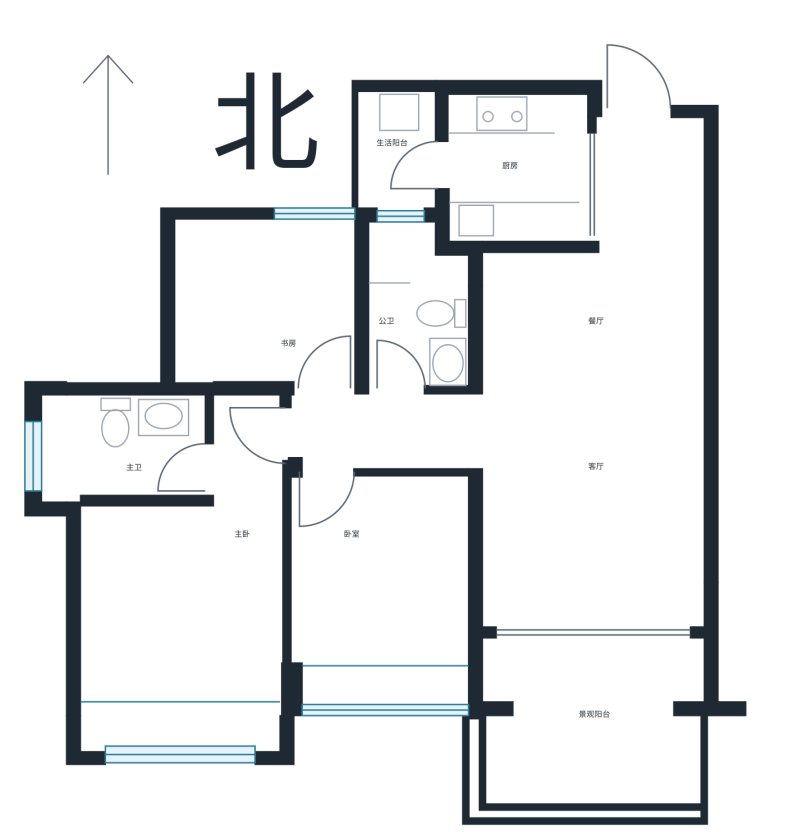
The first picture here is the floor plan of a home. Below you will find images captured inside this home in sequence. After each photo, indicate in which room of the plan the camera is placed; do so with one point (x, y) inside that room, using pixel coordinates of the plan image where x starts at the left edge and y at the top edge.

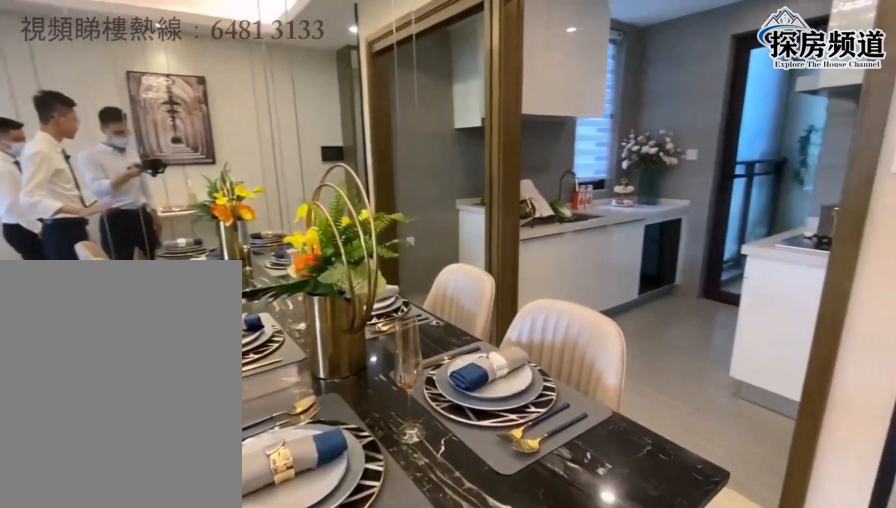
(541, 337)
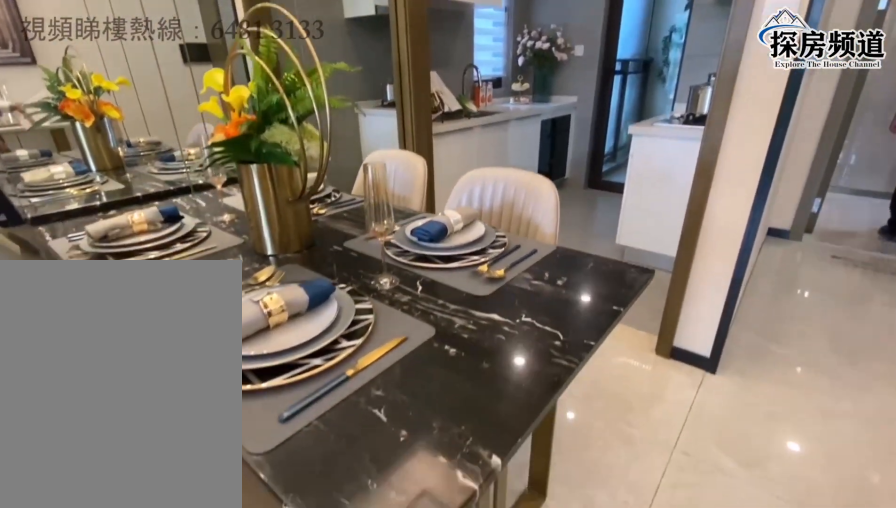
(540, 324)
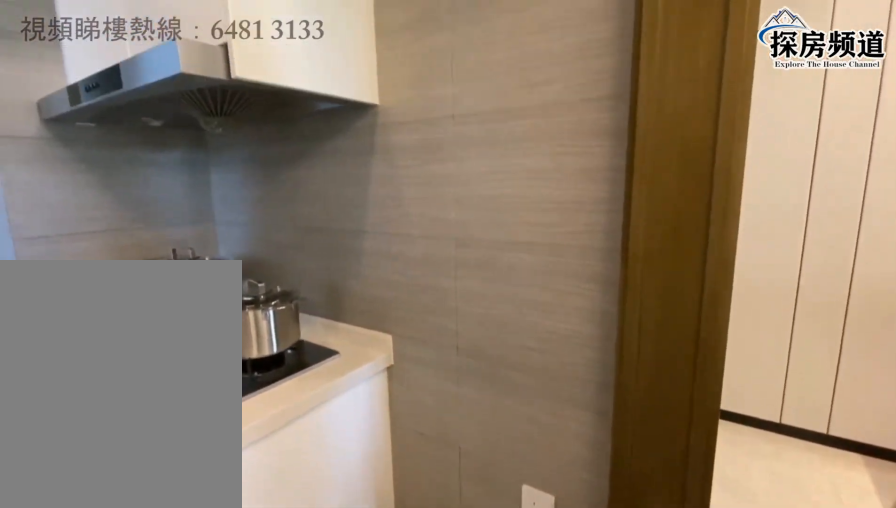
(538, 184)
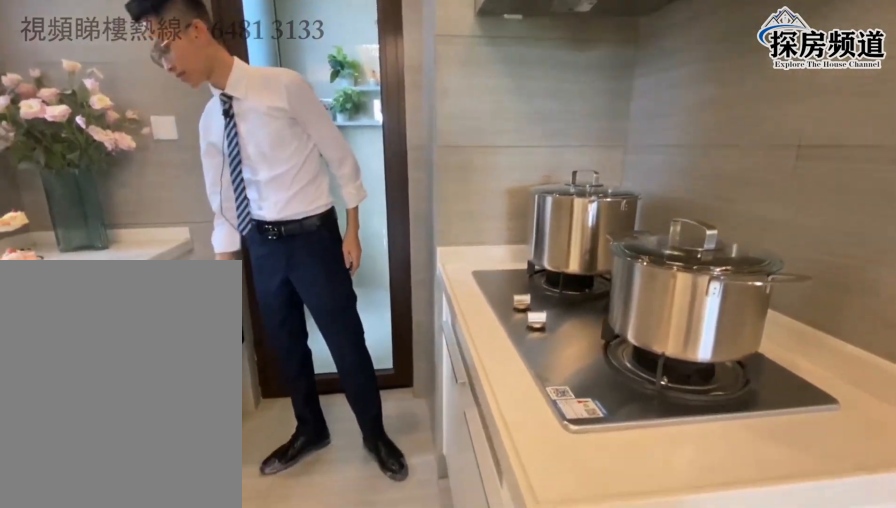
(538, 192)
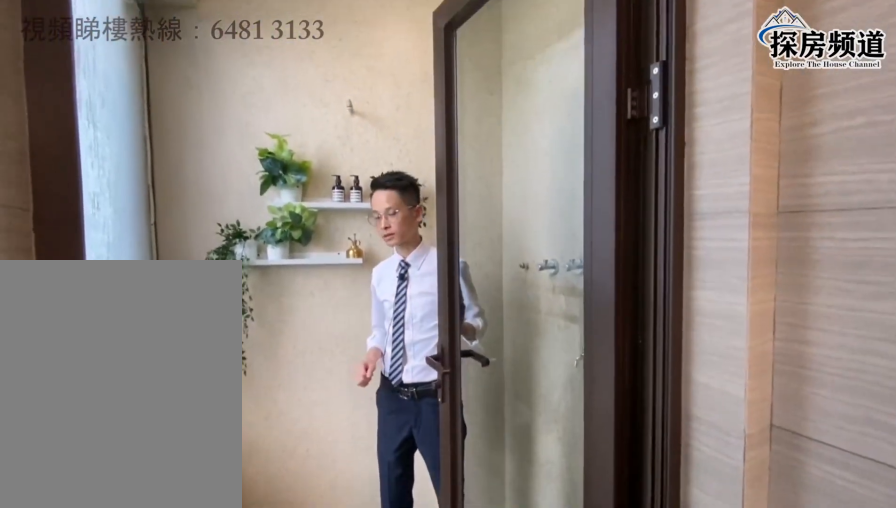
(405, 157)
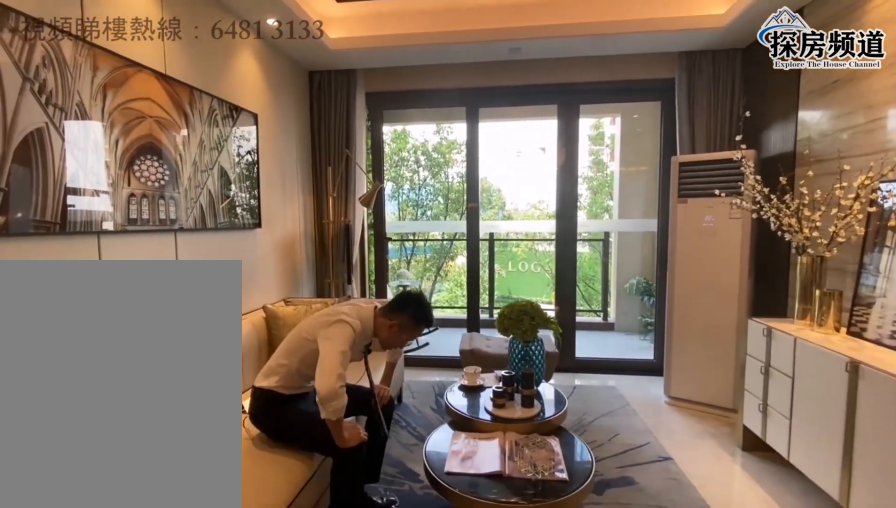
(592, 505)
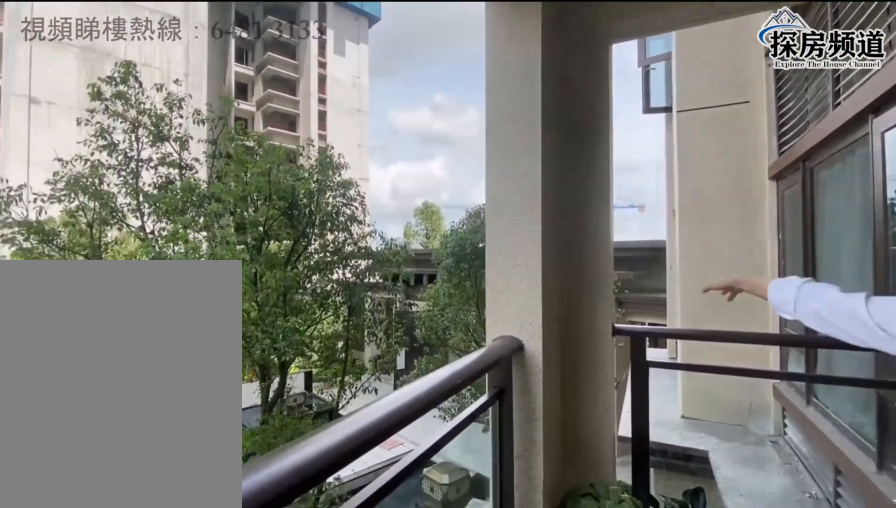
(590, 714)
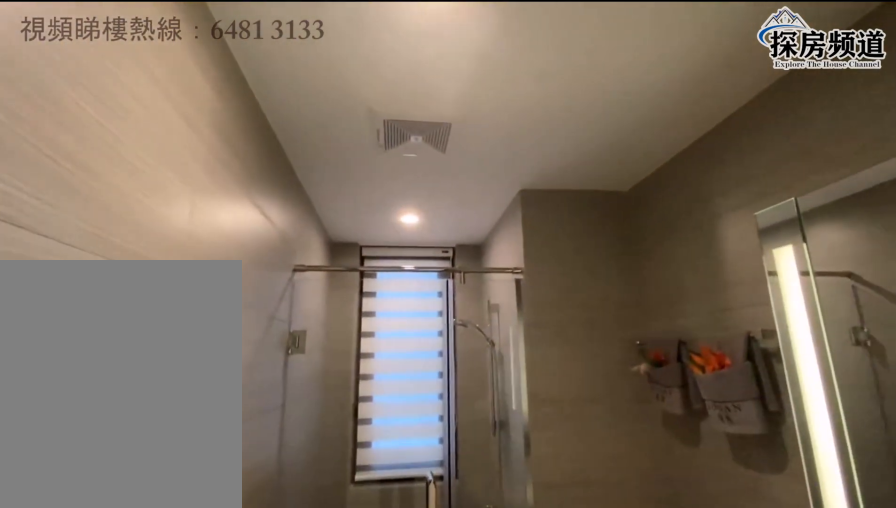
(417, 321)
